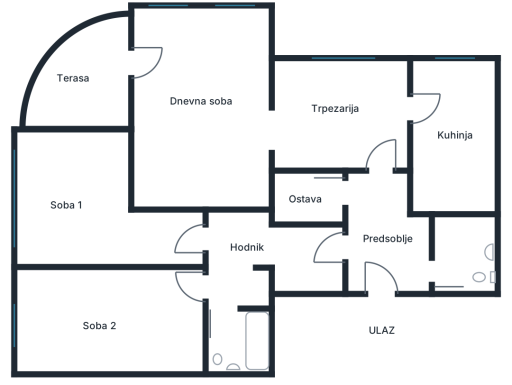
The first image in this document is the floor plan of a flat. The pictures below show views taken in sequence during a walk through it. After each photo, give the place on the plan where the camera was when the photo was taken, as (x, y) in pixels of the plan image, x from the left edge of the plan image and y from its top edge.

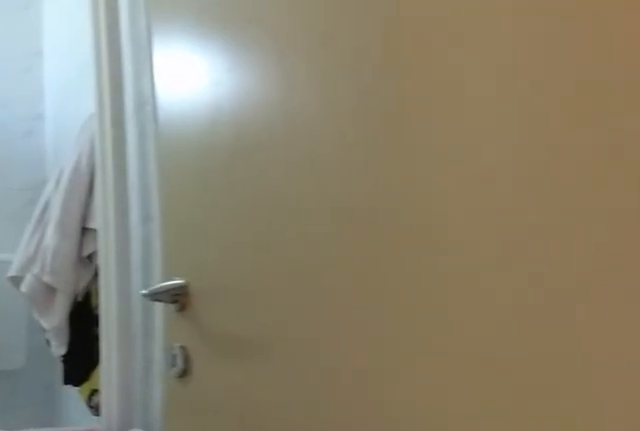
(230, 281)
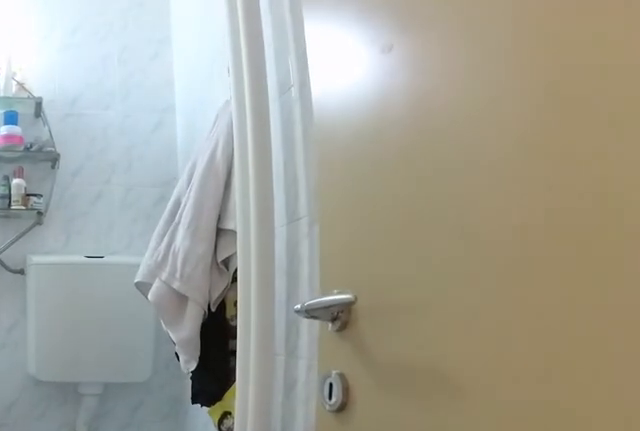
(228, 286)
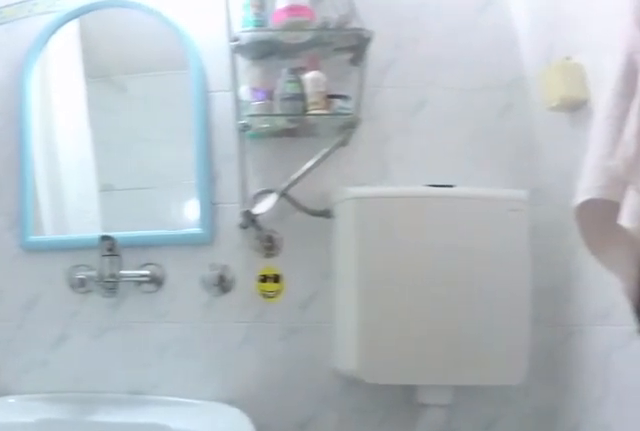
(225, 310)
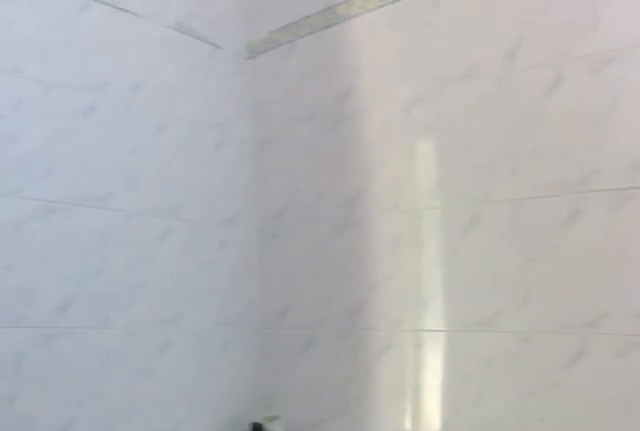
(234, 353)
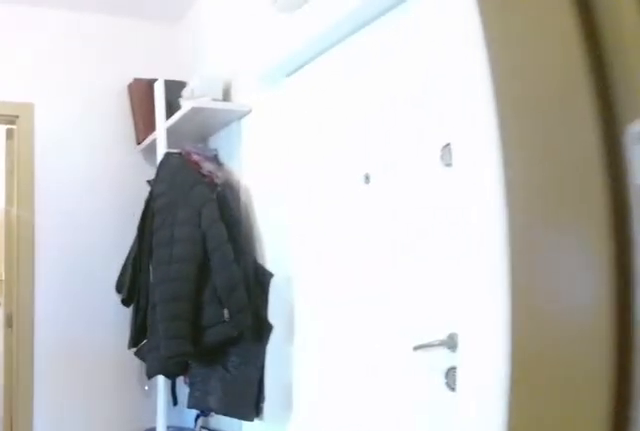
(324, 249)
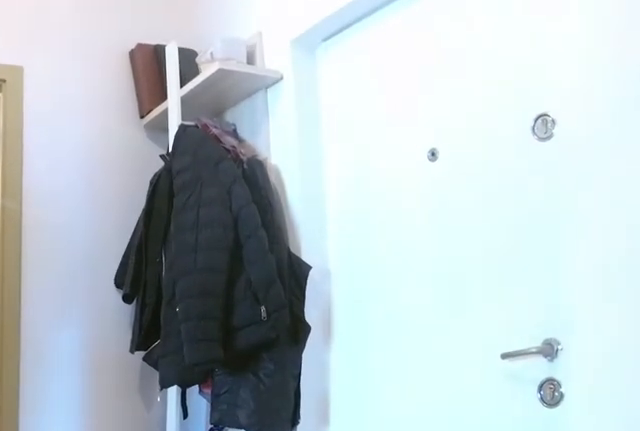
(345, 245)
